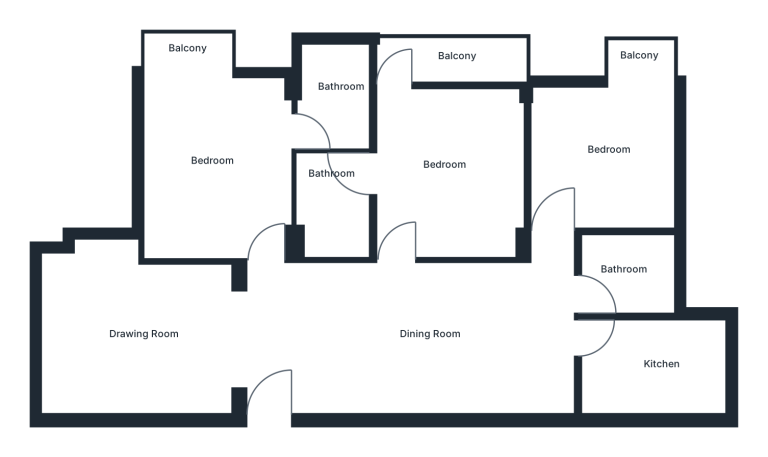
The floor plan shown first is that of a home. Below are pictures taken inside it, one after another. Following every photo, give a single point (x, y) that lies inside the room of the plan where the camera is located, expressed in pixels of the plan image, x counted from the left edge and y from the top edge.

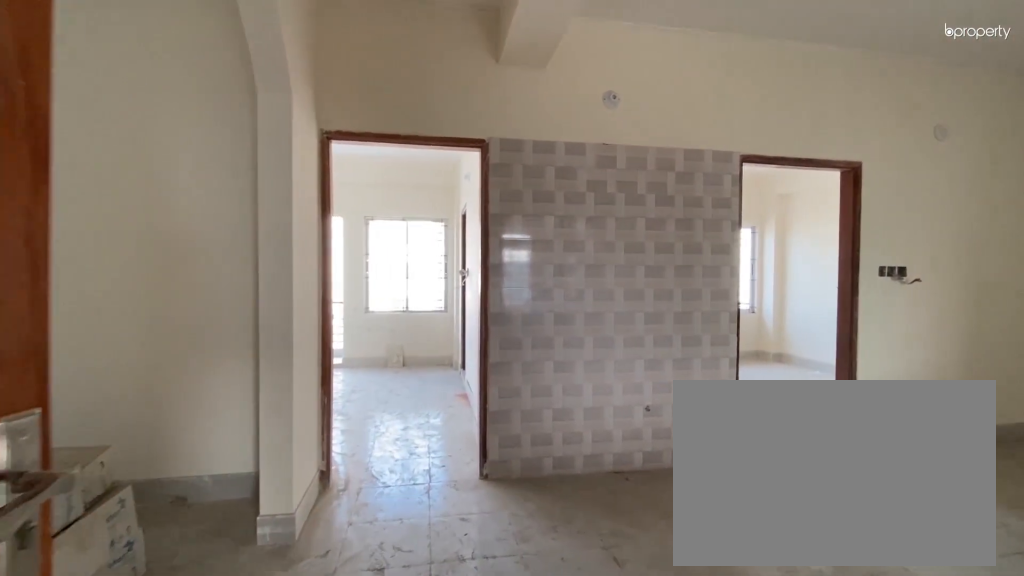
(293, 349)
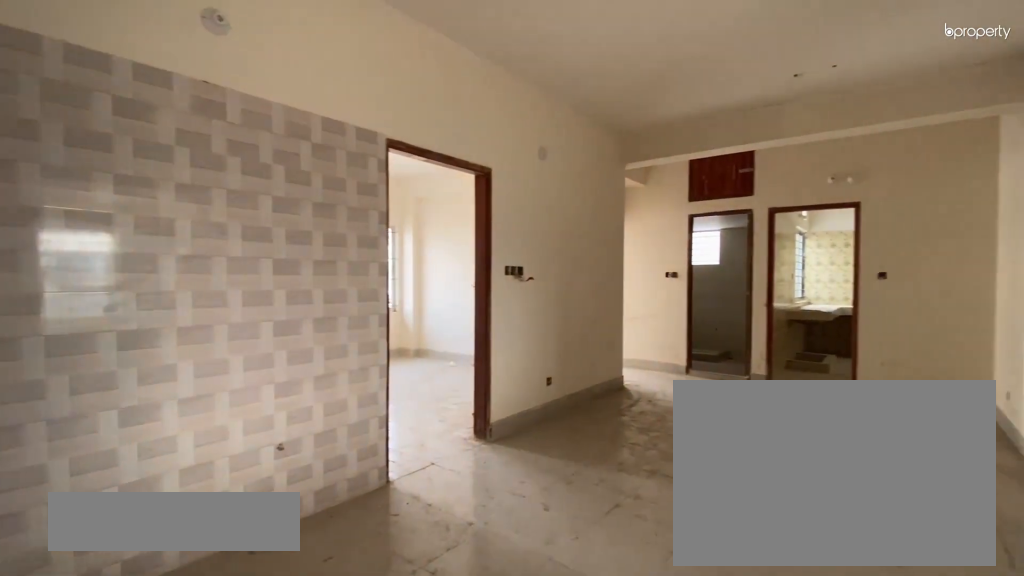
(293, 349)
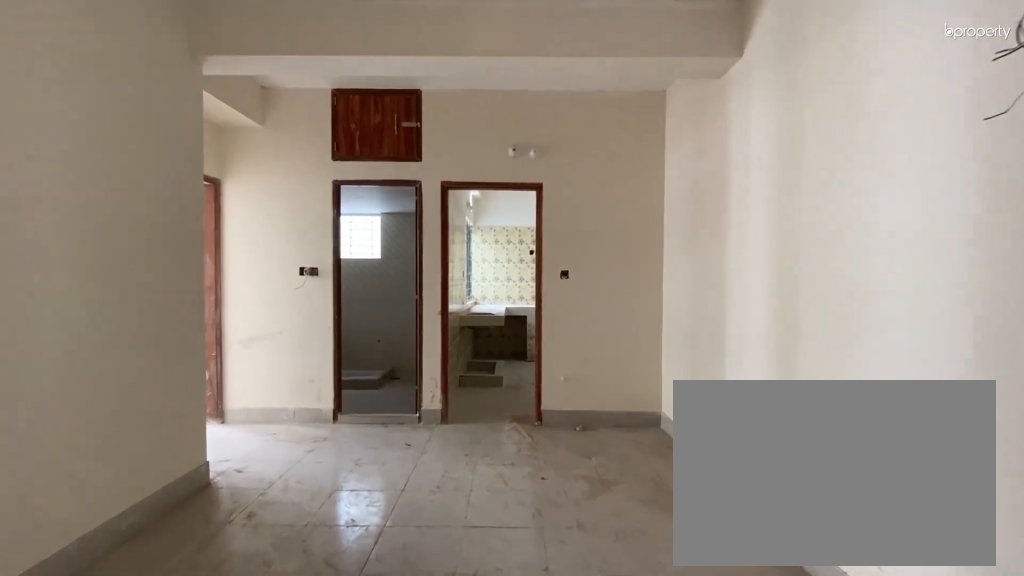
(453, 347)
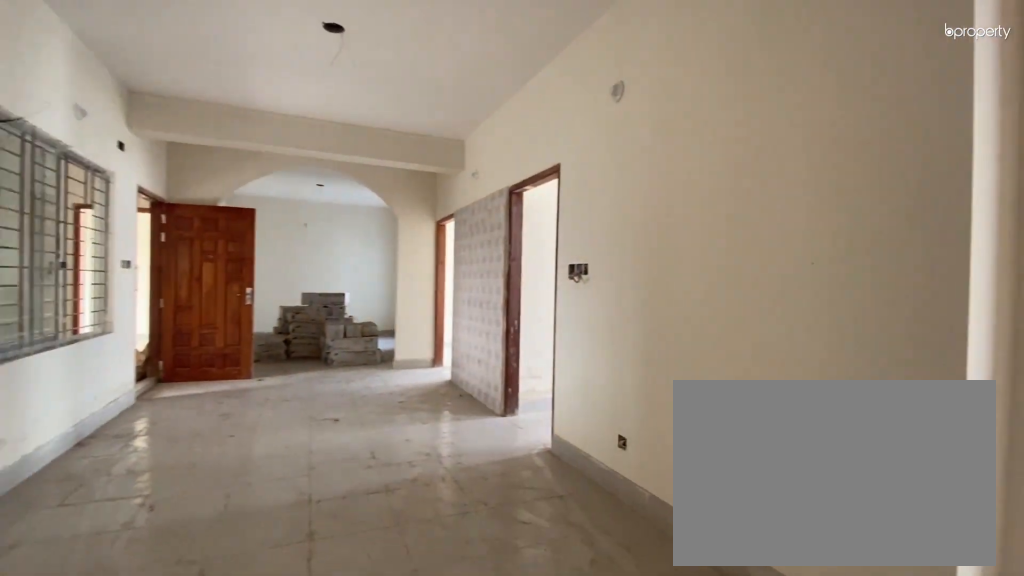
(453, 347)
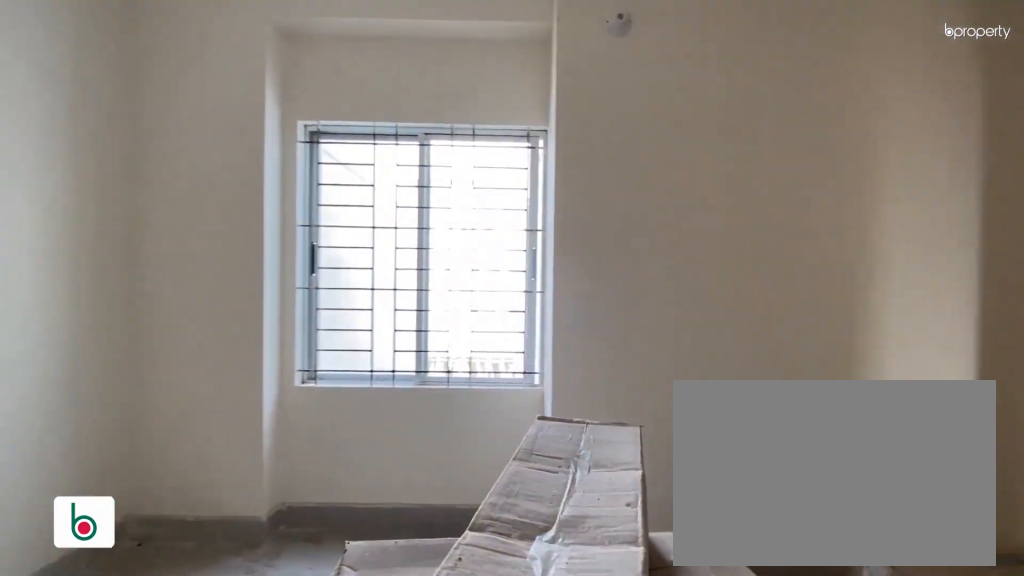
(142, 341)
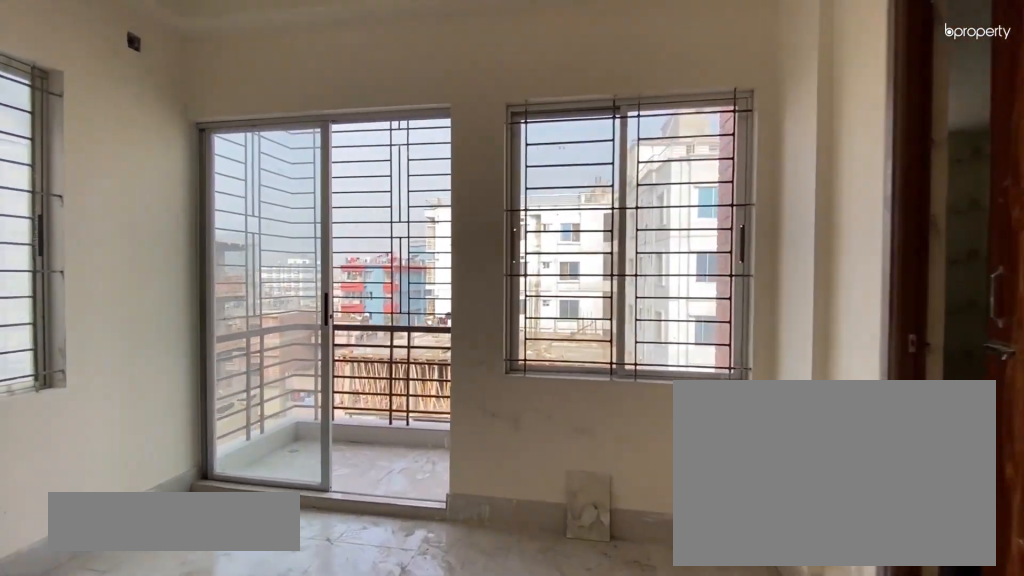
(210, 157)
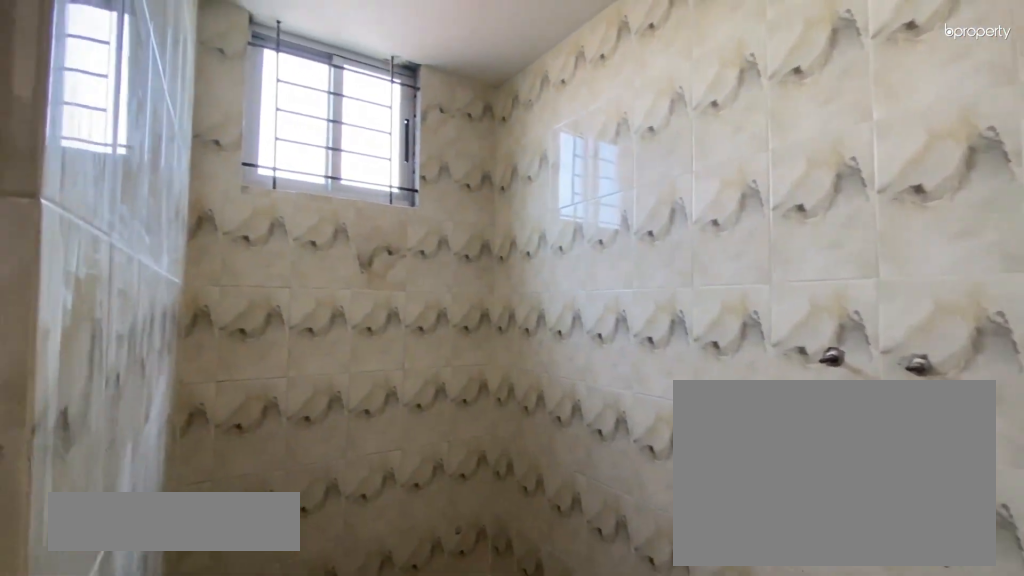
(333, 100)
